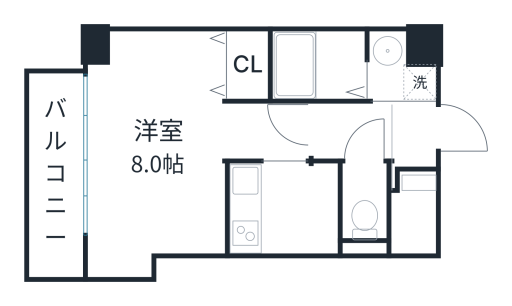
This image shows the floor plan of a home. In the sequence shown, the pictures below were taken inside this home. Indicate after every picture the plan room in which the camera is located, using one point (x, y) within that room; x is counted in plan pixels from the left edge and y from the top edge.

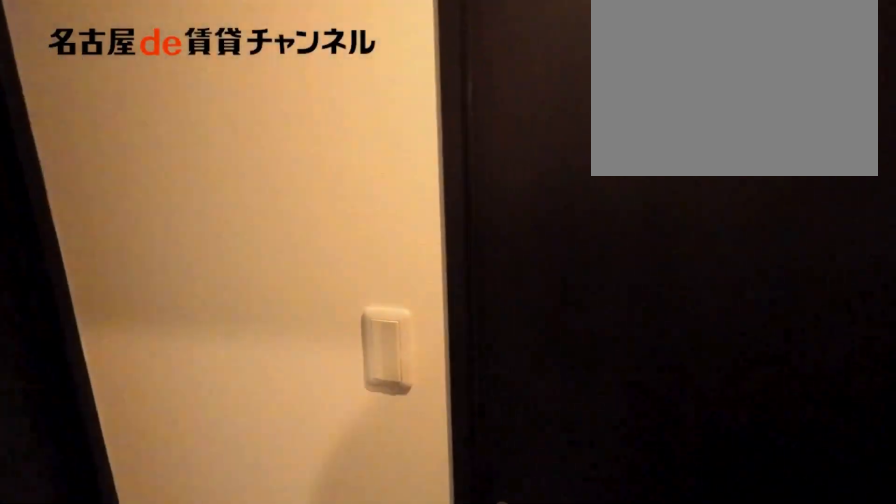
(352, 131)
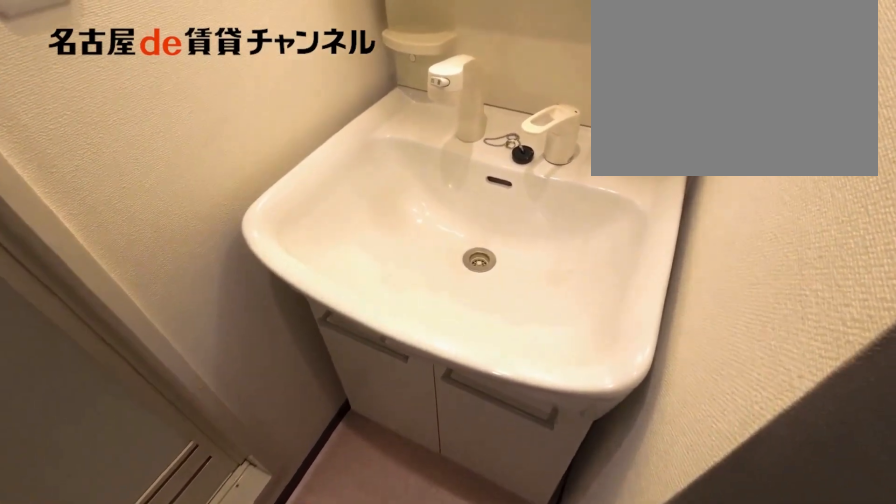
(398, 69)
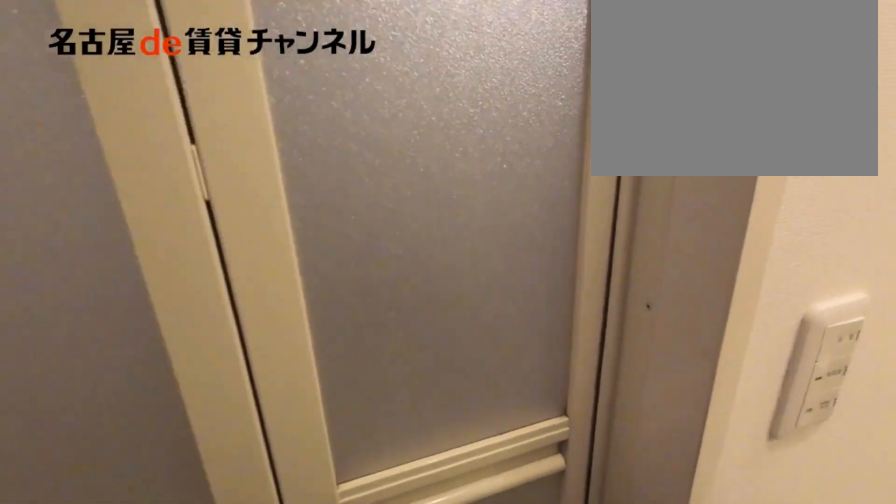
(398, 69)
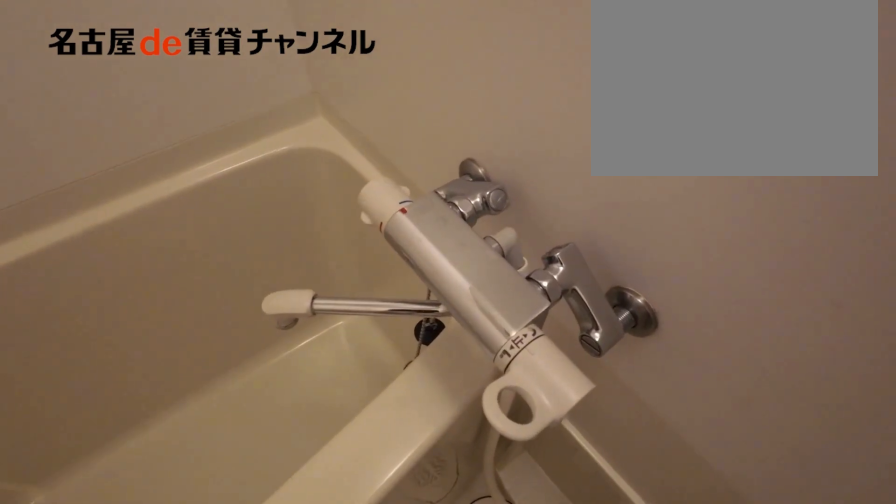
(319, 65)
